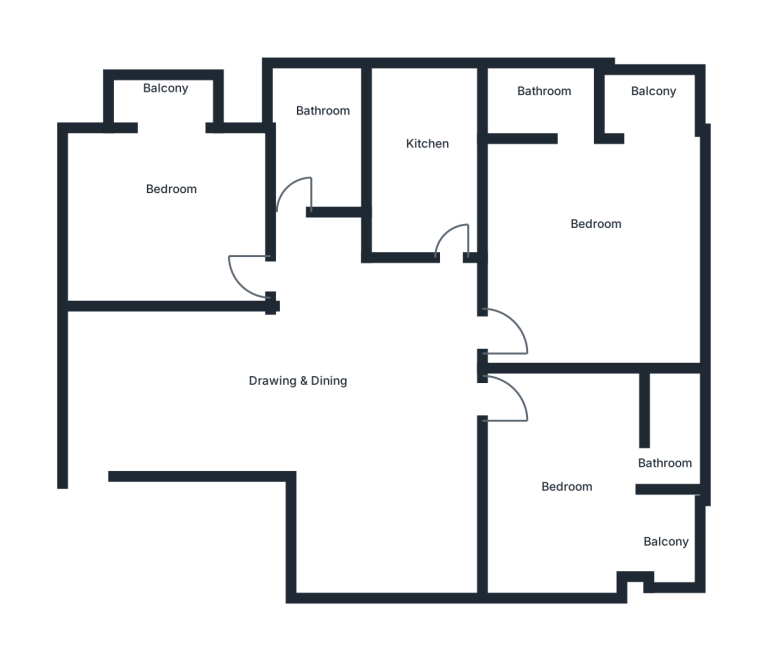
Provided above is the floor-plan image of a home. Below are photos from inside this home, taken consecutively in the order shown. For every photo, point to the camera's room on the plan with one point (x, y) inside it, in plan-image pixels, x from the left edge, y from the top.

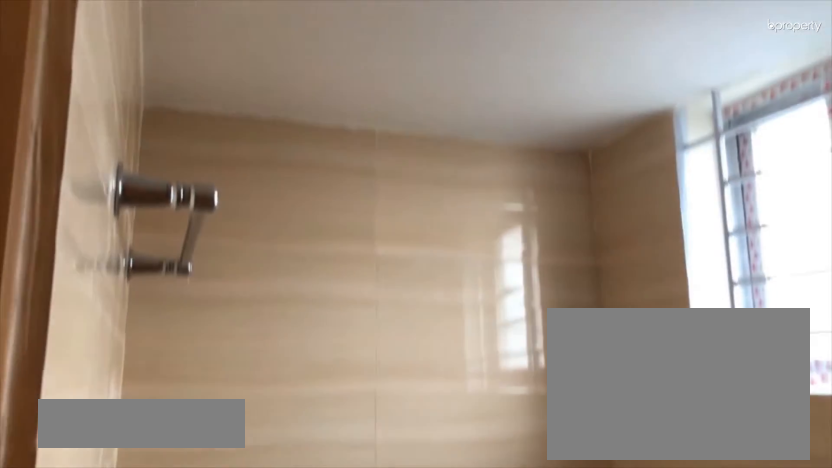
(532, 96)
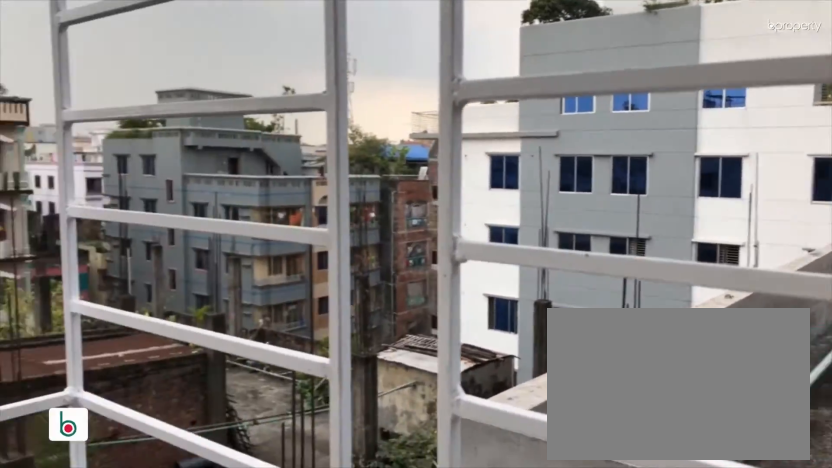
(652, 100)
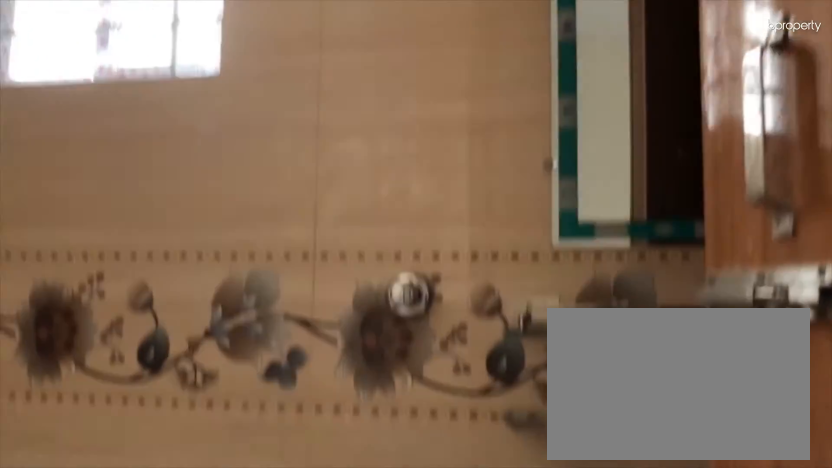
(674, 430)
